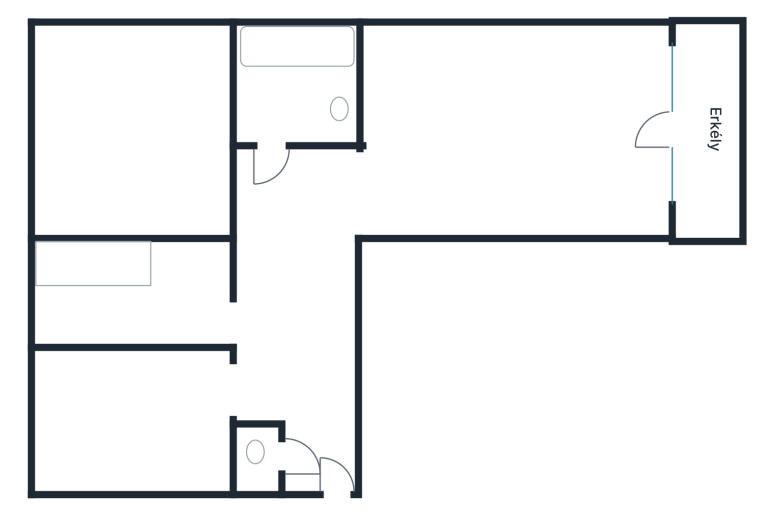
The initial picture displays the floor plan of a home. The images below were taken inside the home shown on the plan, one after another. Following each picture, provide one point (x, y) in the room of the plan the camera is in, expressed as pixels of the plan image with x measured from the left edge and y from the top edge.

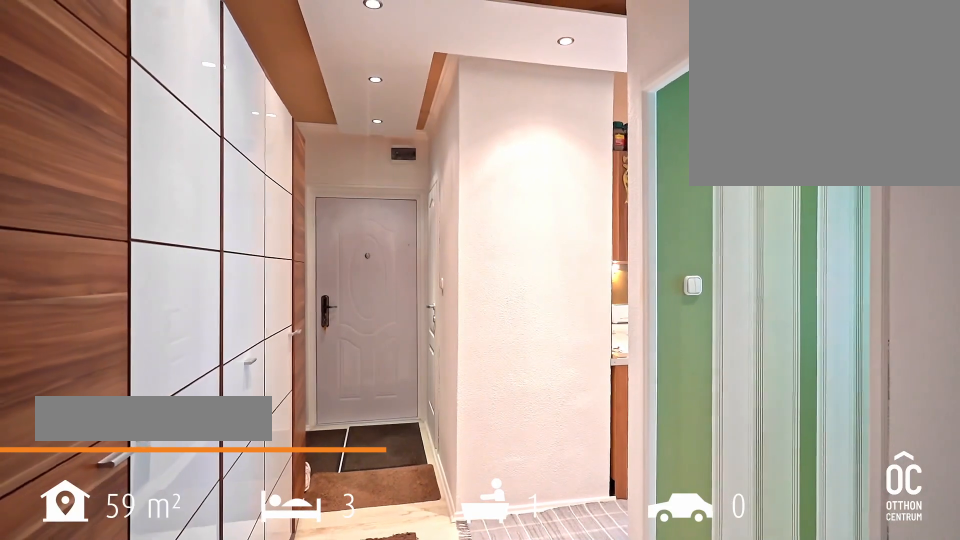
(305, 453)
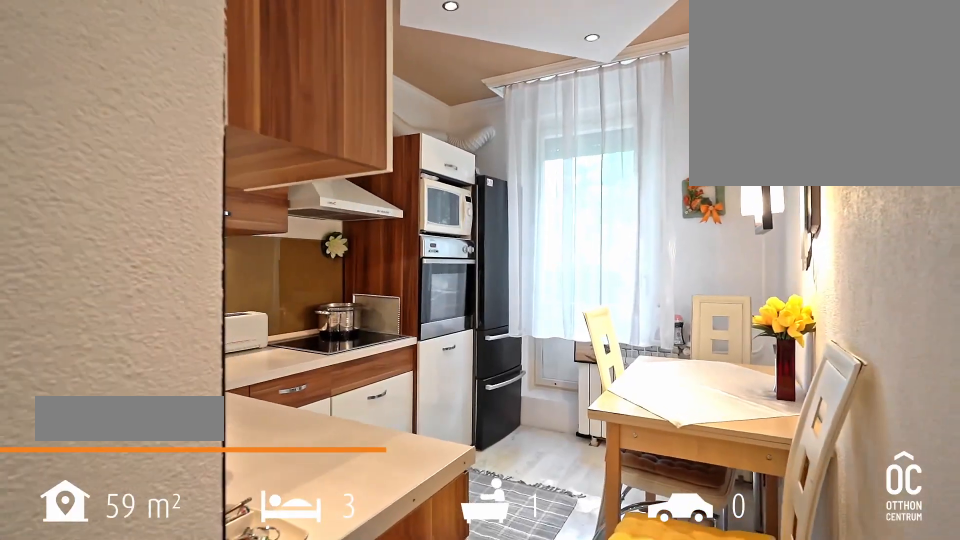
(125, 430)
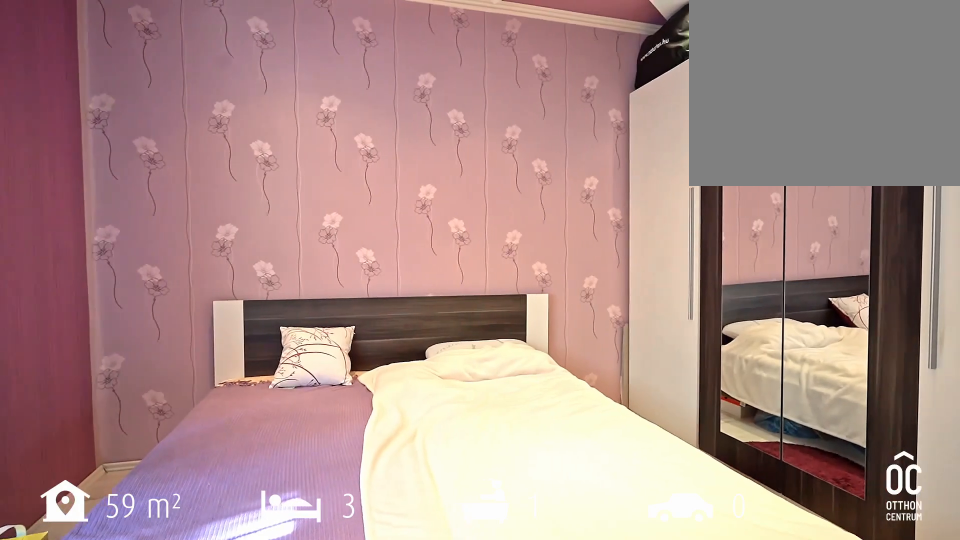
(153, 126)
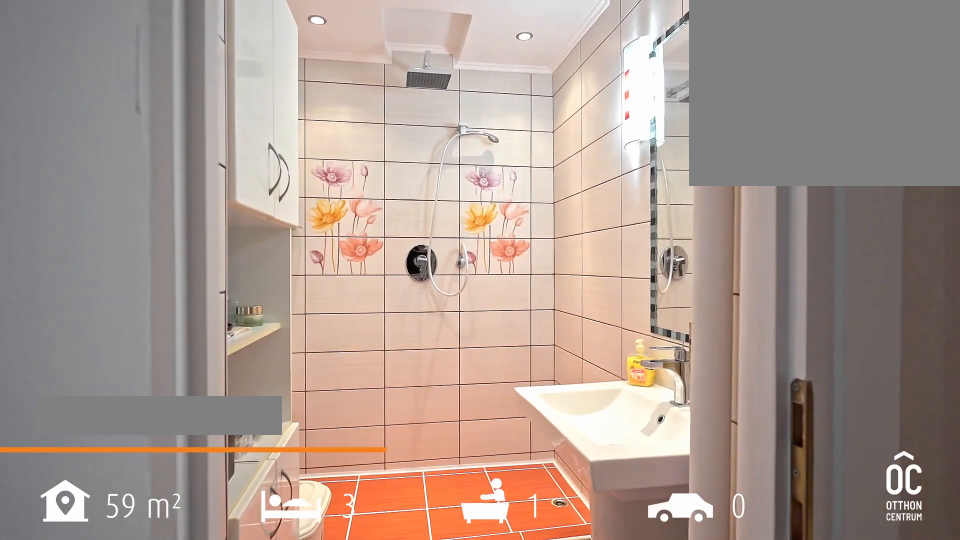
(305, 88)
